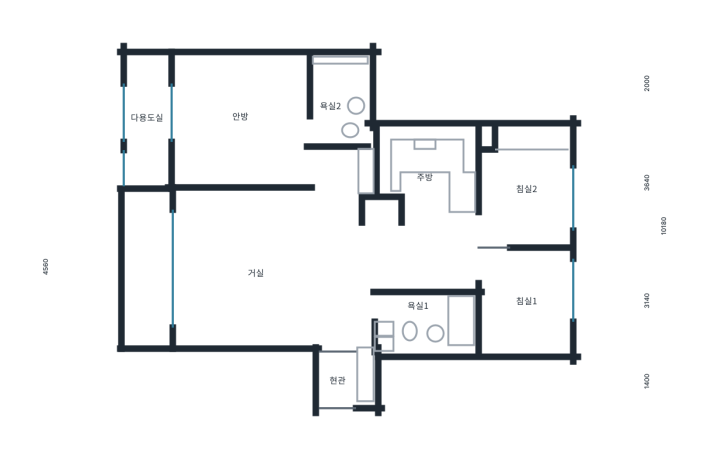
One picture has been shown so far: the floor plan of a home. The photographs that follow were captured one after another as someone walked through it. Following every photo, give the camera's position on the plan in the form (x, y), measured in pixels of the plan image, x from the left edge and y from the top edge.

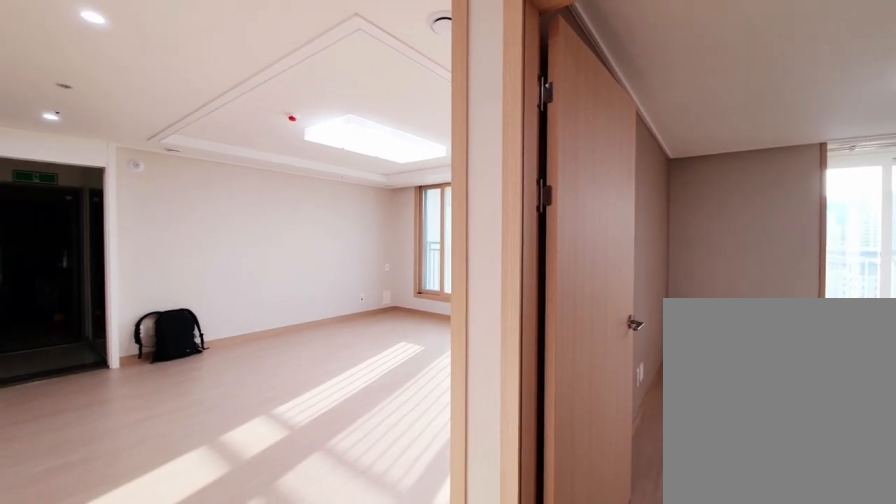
(340, 175)
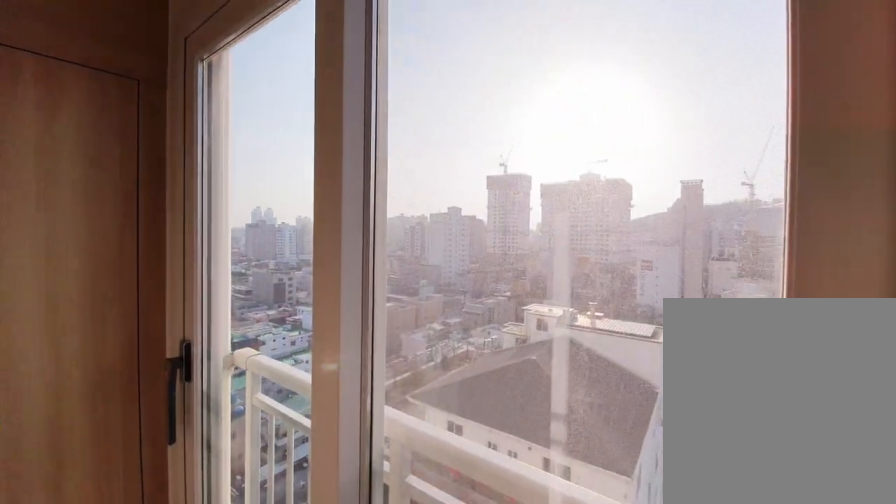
(166, 137)
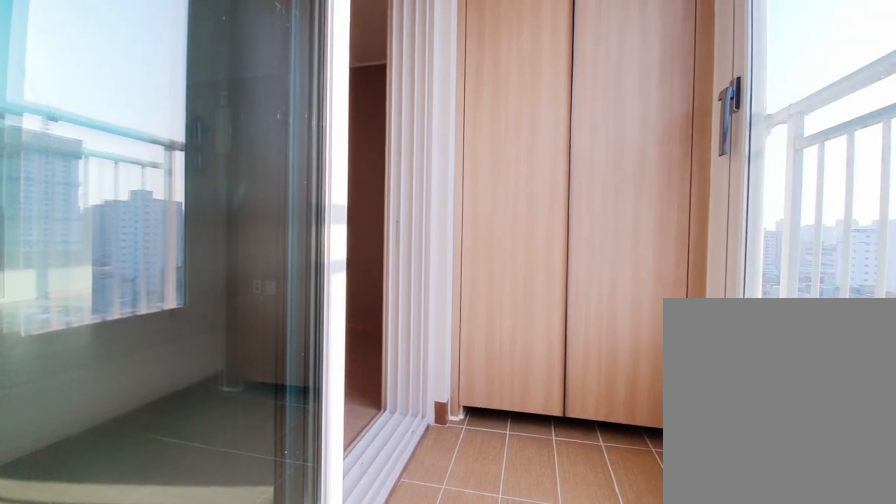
(165, 137)
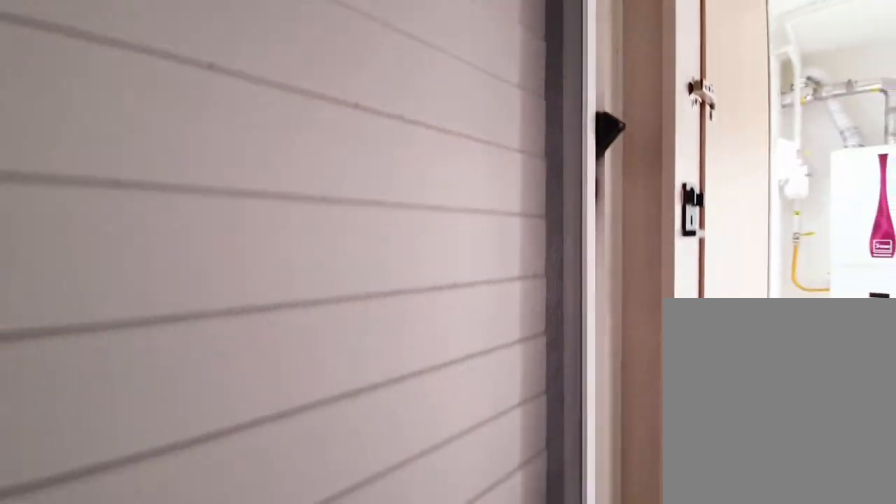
(165, 135)
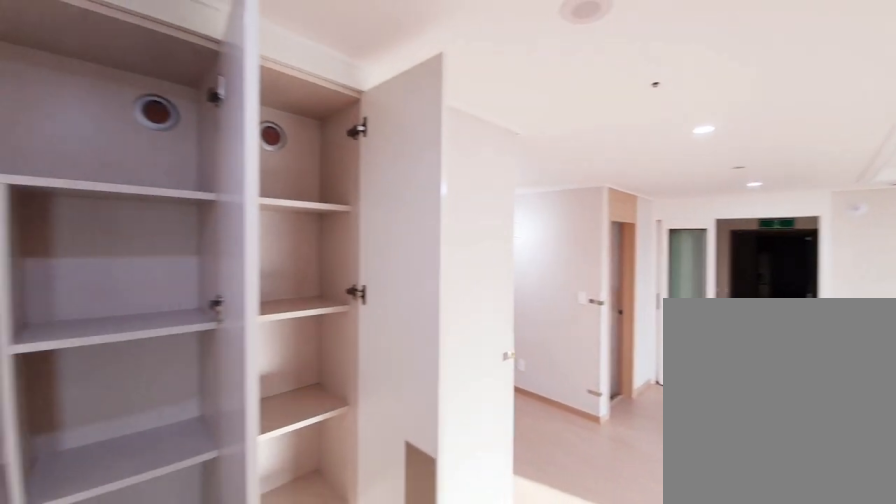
(333, 181)
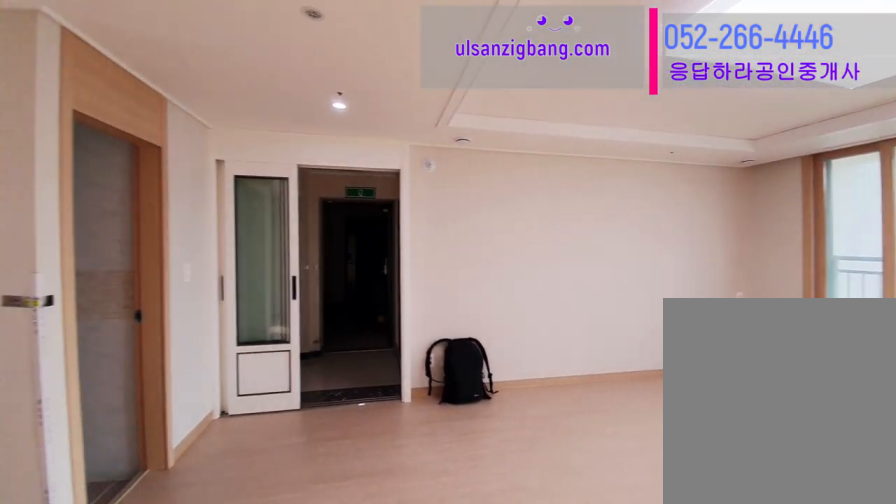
(343, 240)
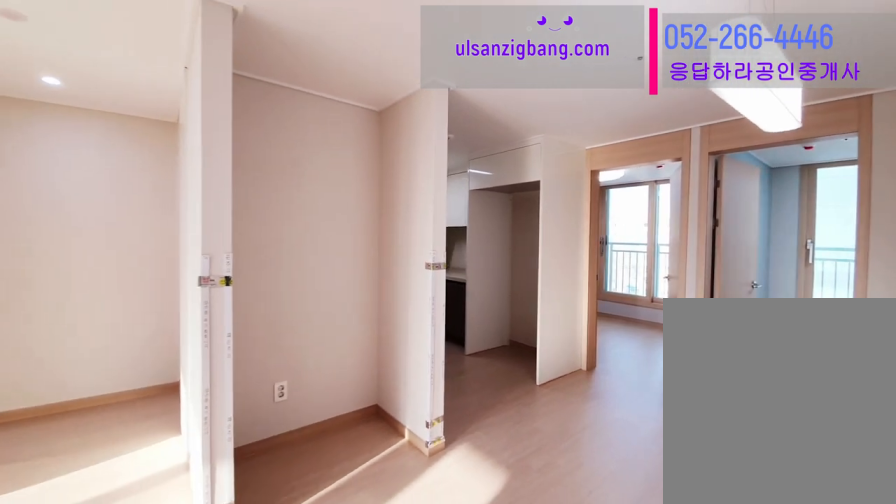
(344, 240)
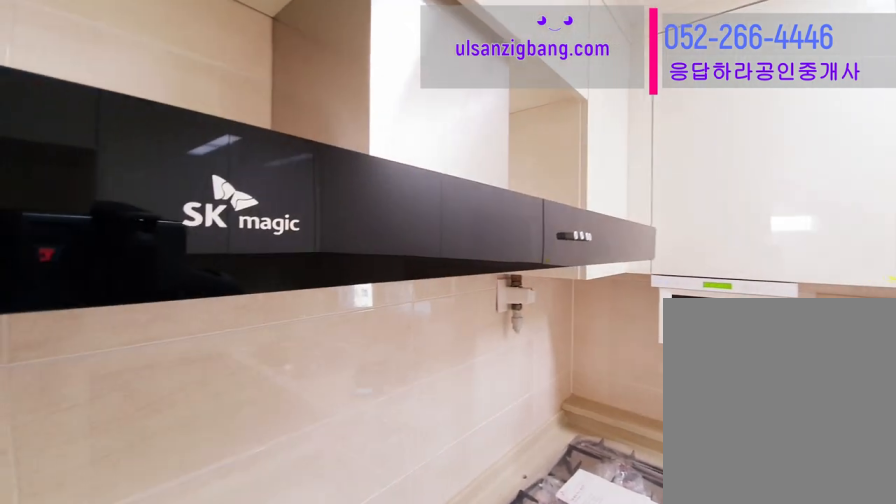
(431, 186)
